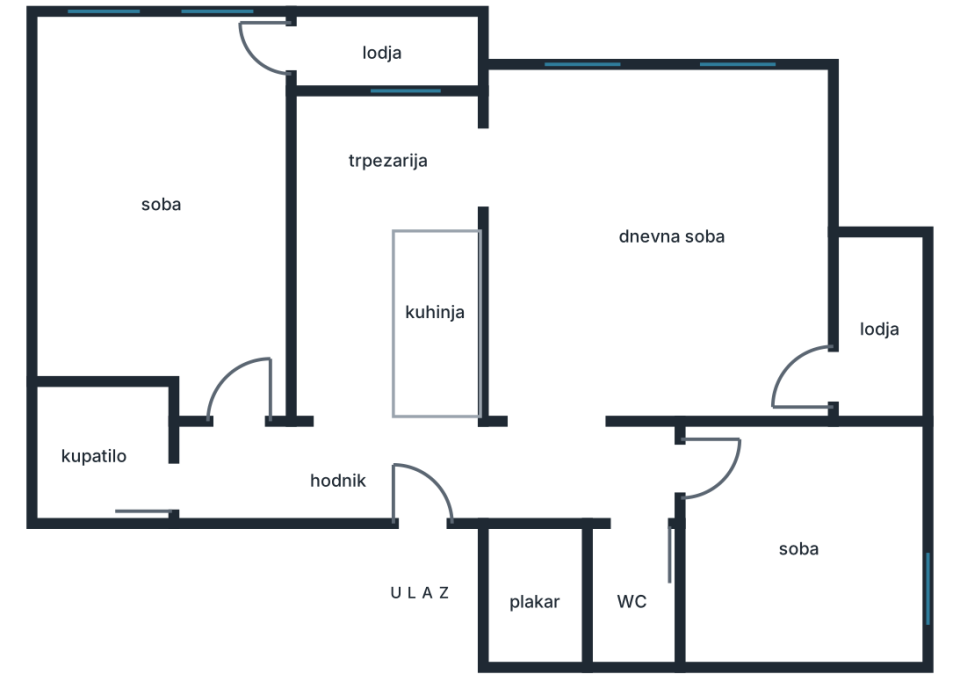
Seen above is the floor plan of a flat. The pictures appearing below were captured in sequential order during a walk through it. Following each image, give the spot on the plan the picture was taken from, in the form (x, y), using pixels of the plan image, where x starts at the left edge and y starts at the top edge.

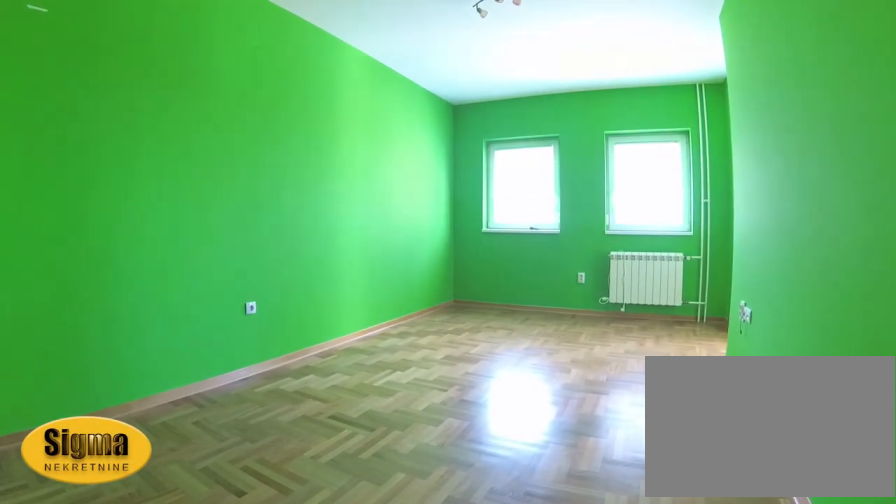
(246, 410)
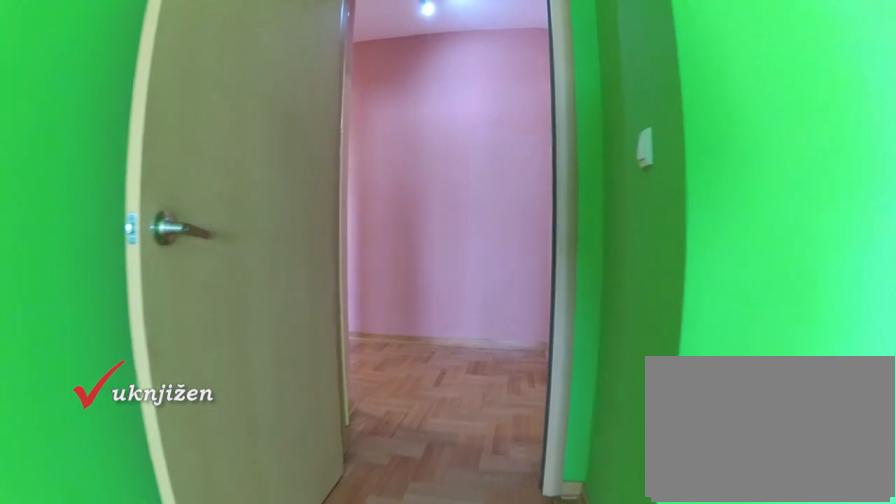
(229, 330)
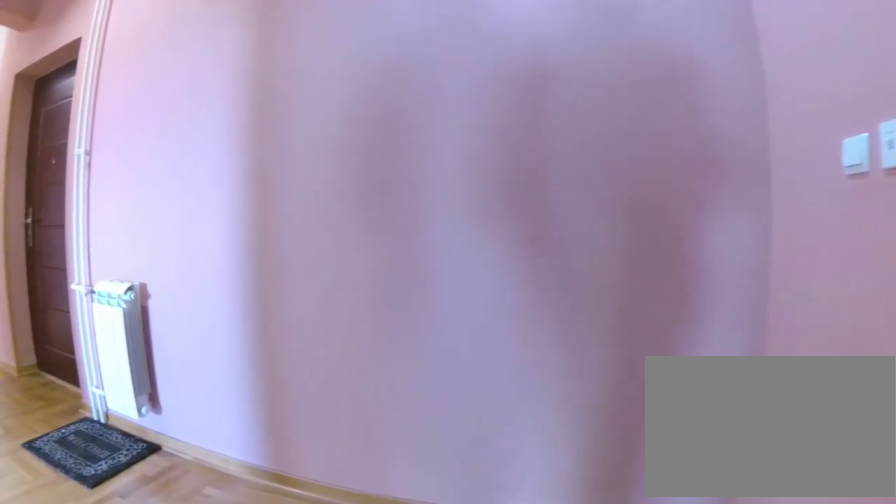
(237, 429)
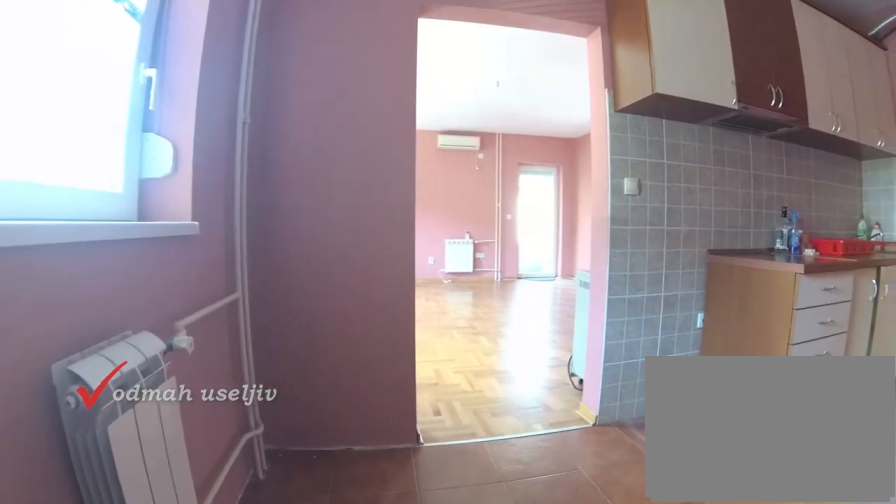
(322, 166)
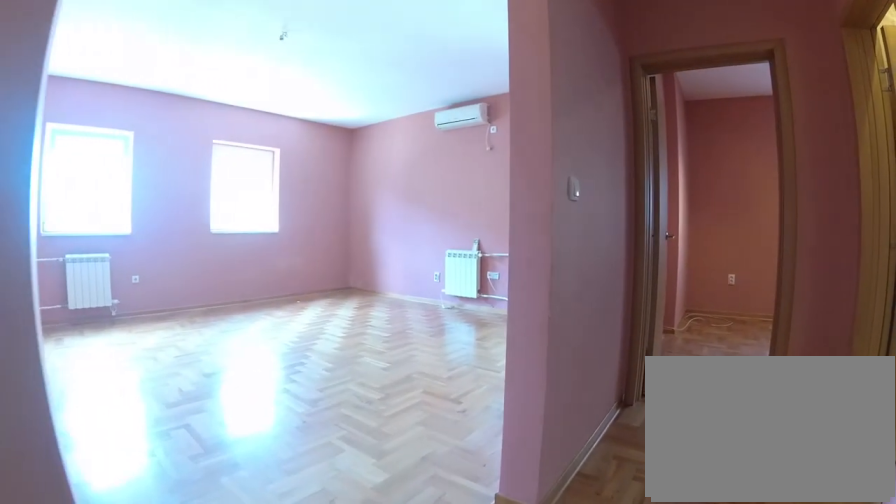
(473, 470)
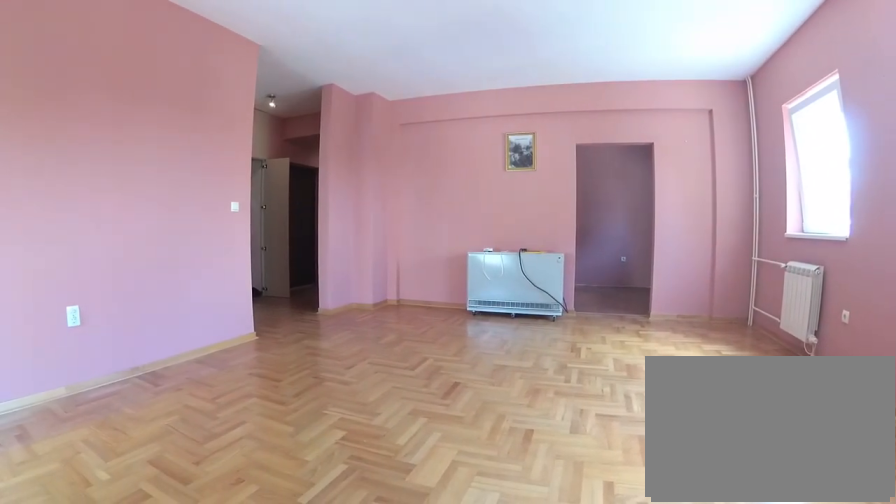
(807, 181)
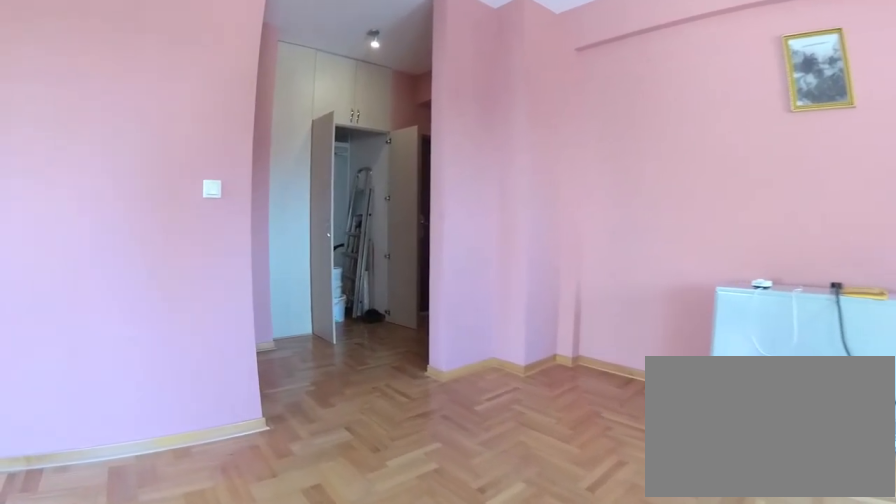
(631, 280)
